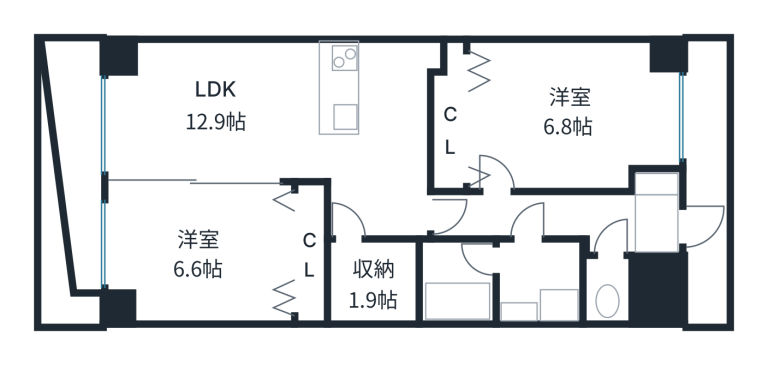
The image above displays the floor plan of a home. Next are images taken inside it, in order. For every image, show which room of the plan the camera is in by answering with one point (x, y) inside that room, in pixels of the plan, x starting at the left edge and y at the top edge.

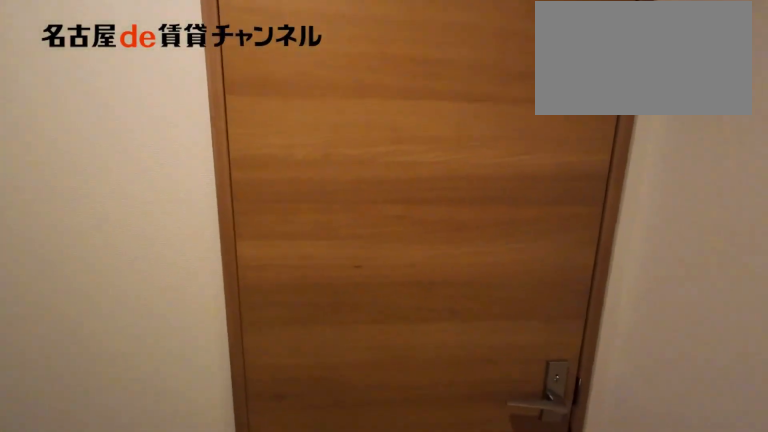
(539, 217)
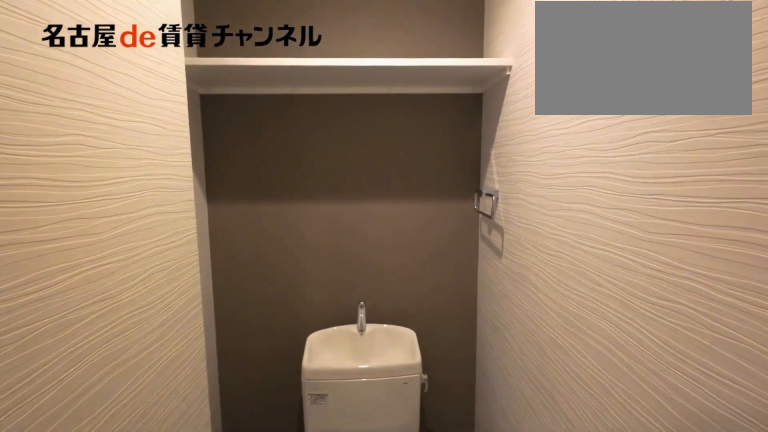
(607, 289)
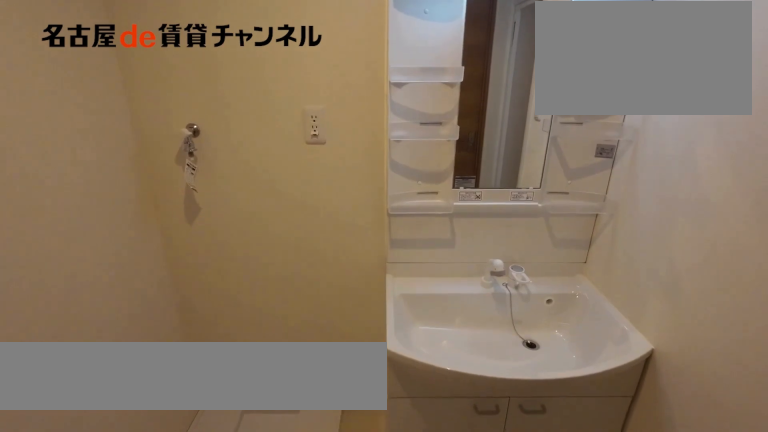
(540, 281)
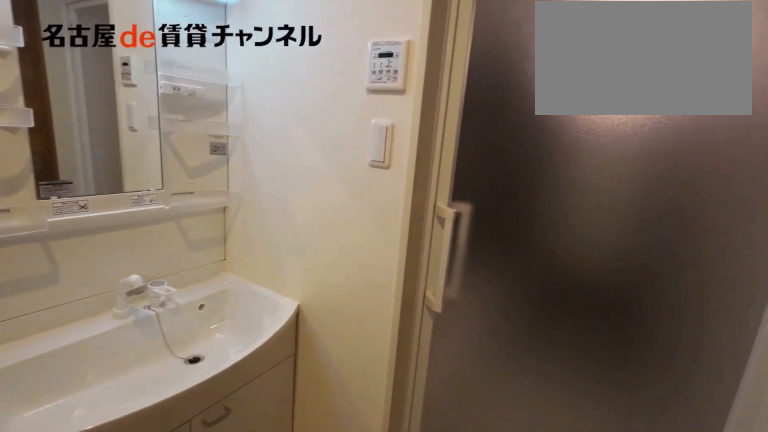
(540, 281)
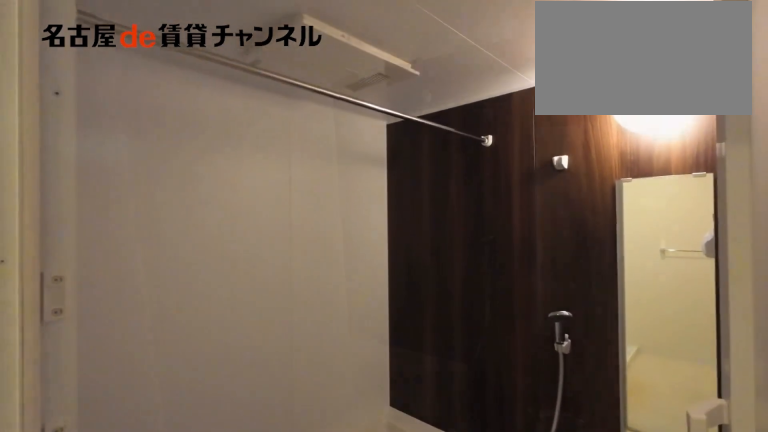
(456, 281)
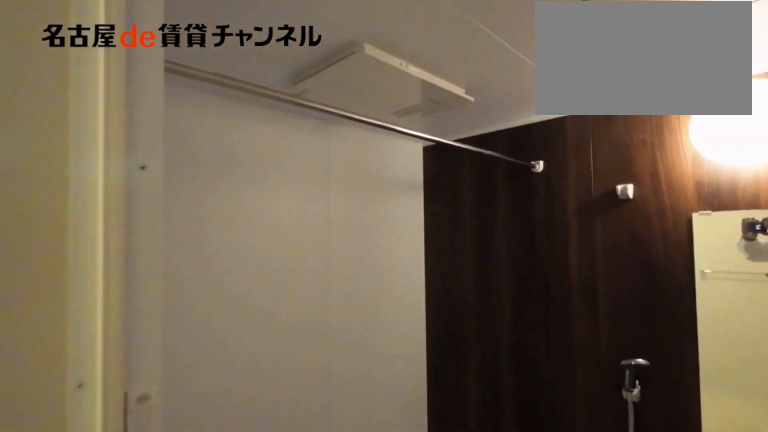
(456, 281)
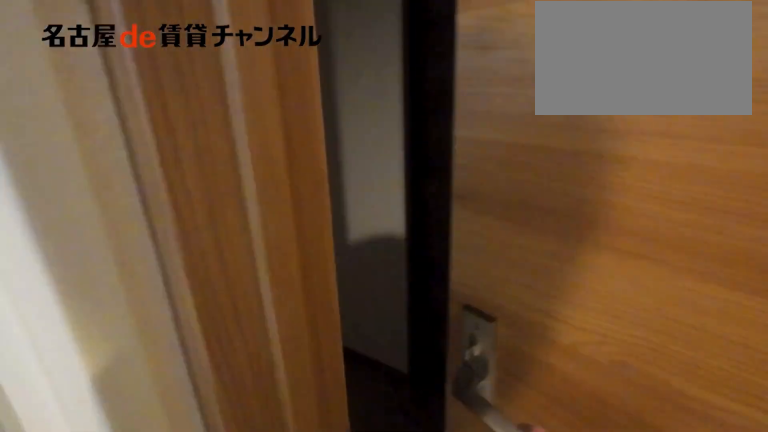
(539, 217)
